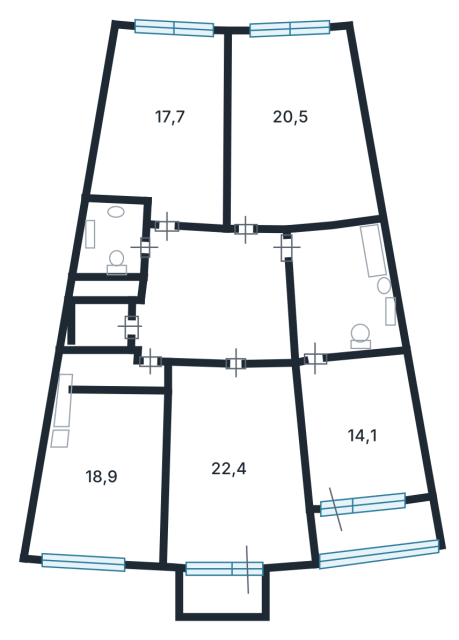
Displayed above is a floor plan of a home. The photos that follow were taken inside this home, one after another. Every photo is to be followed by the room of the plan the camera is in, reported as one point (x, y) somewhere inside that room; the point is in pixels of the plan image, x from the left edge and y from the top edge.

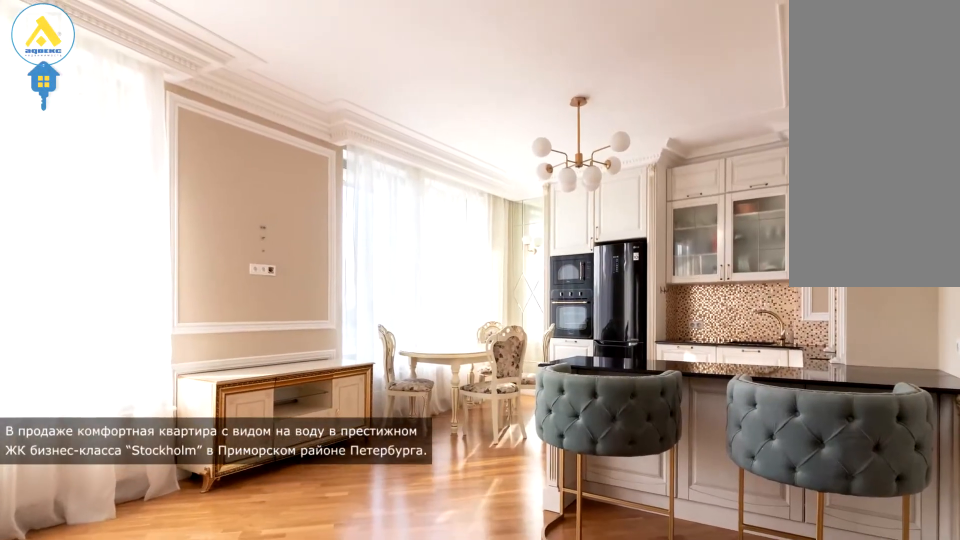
(159, 483)
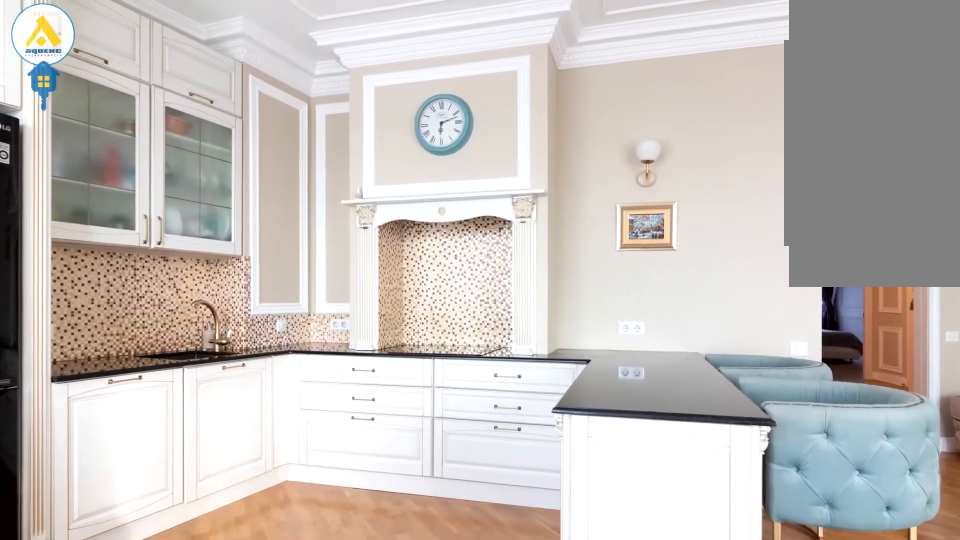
(160, 481)
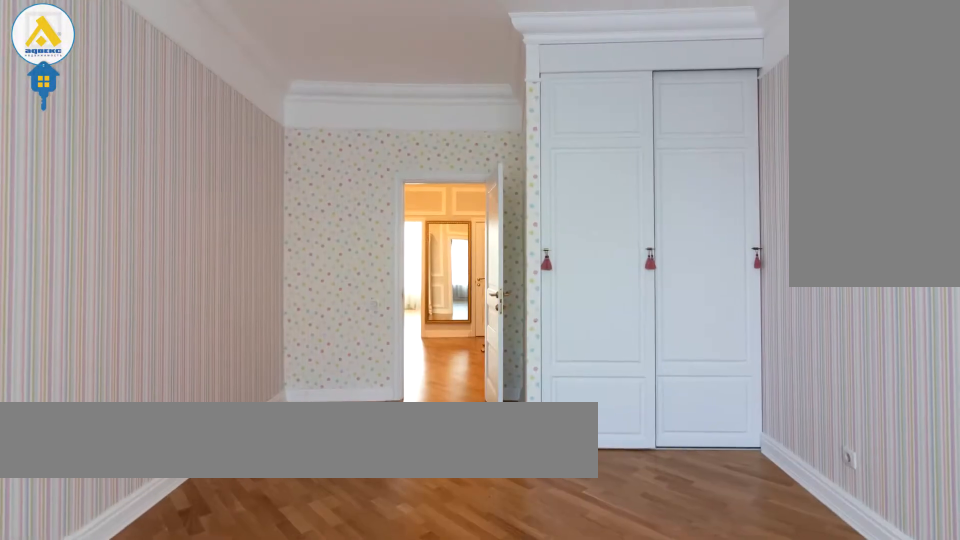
(170, 122)
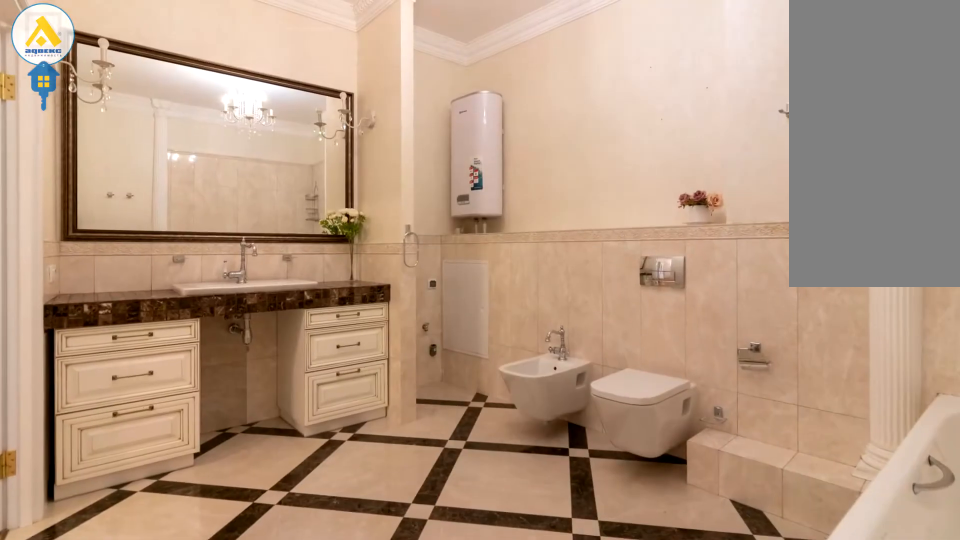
(338, 291)
